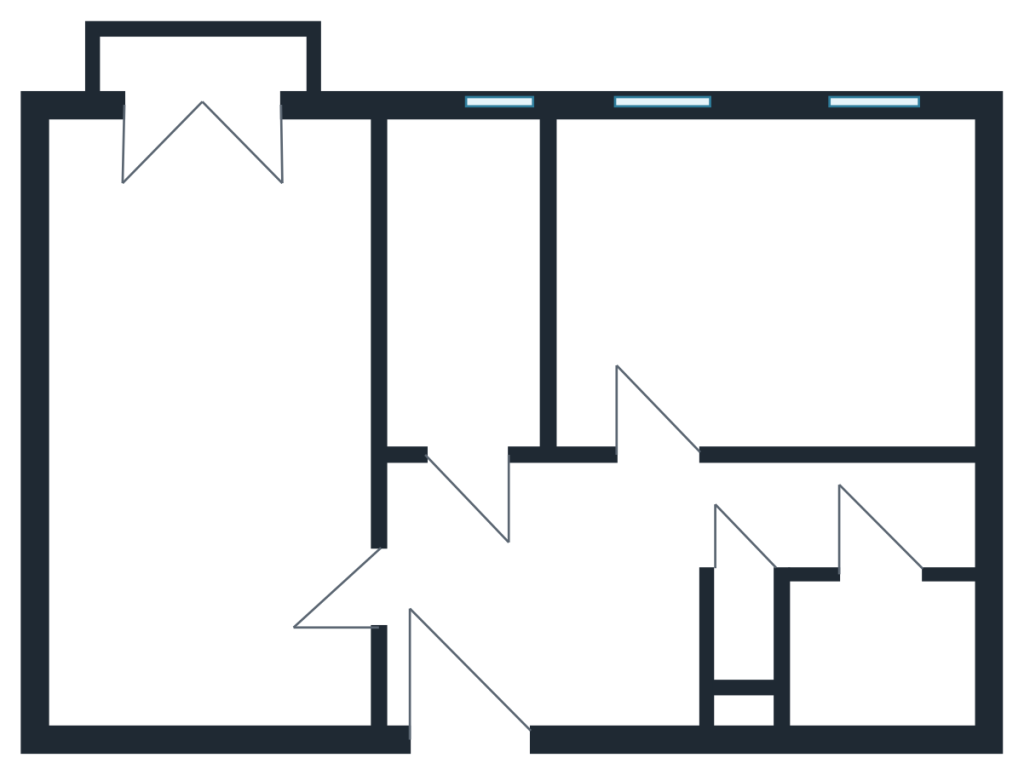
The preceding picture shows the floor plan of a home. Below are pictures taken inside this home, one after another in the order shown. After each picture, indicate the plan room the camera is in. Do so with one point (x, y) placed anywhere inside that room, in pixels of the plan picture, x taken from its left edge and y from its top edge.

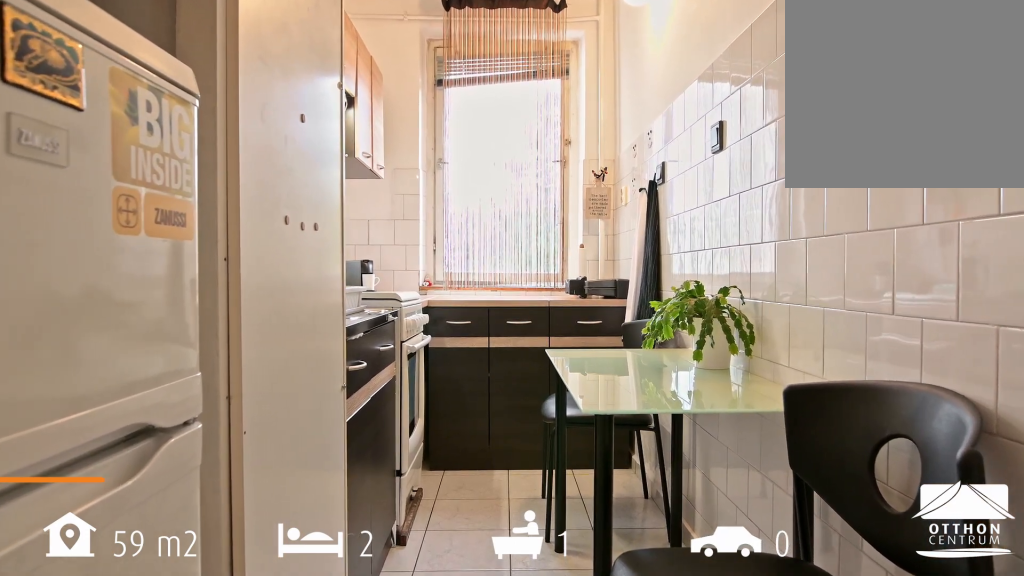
(475, 308)
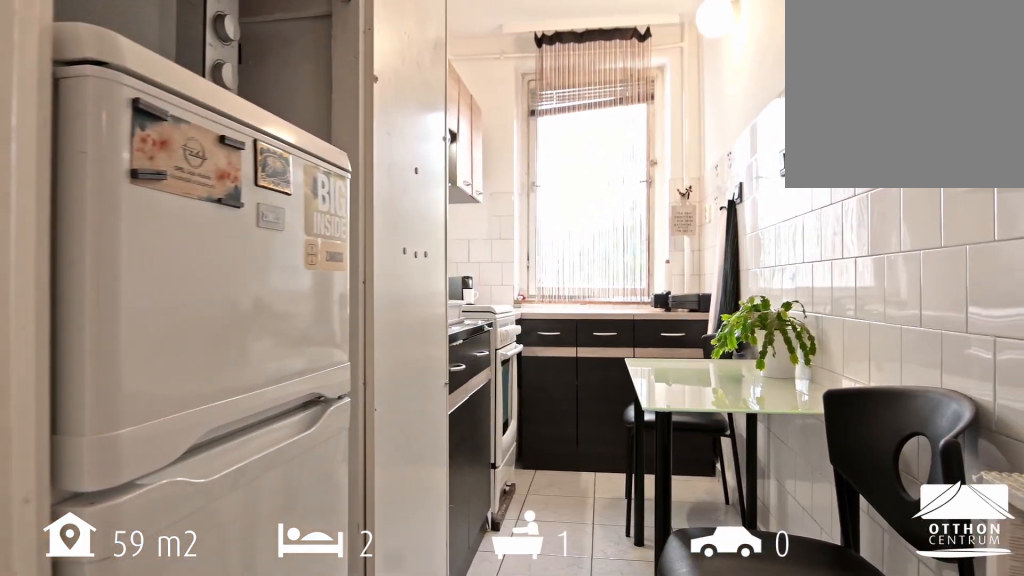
(475, 308)
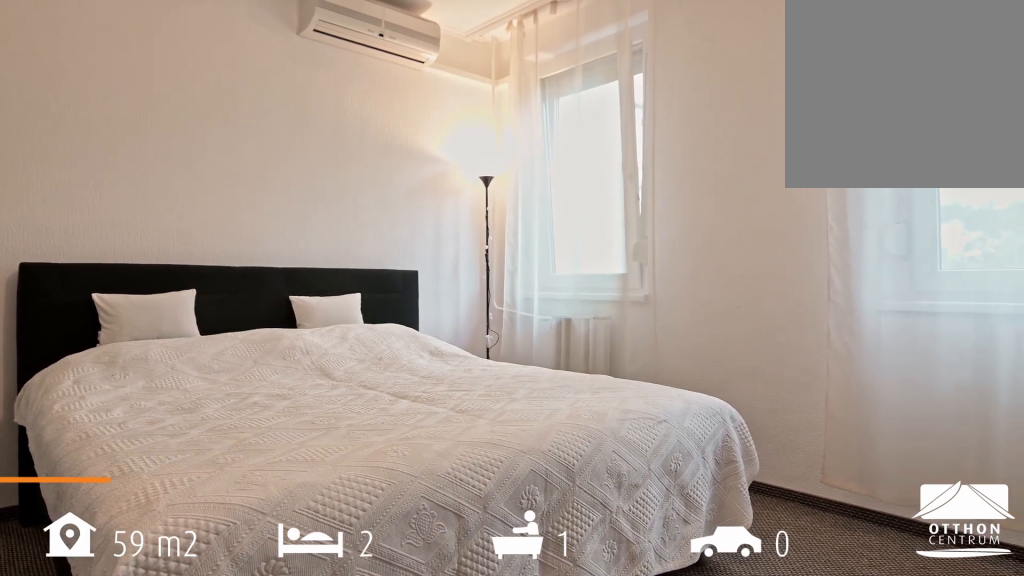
(772, 287)
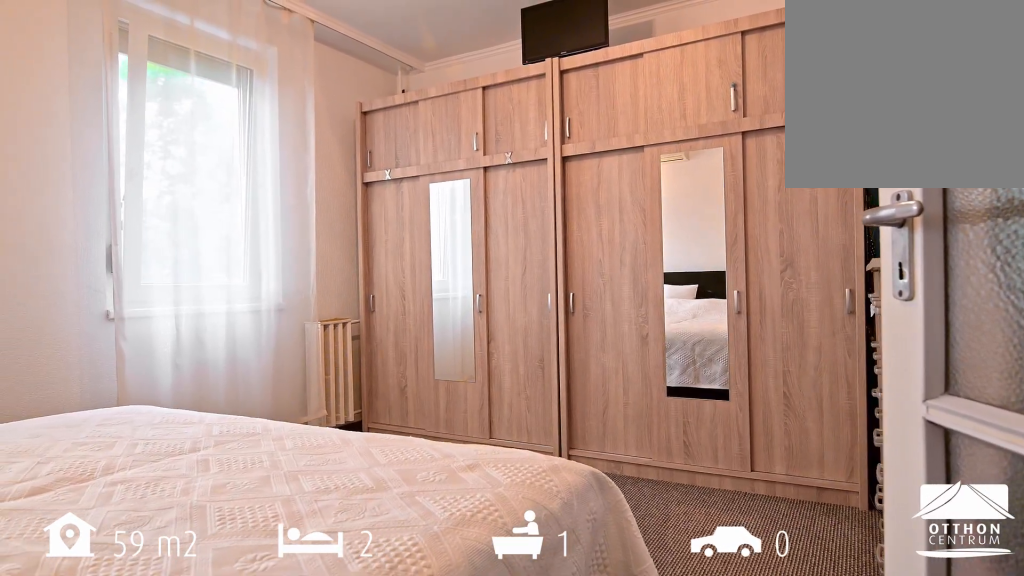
(772, 287)
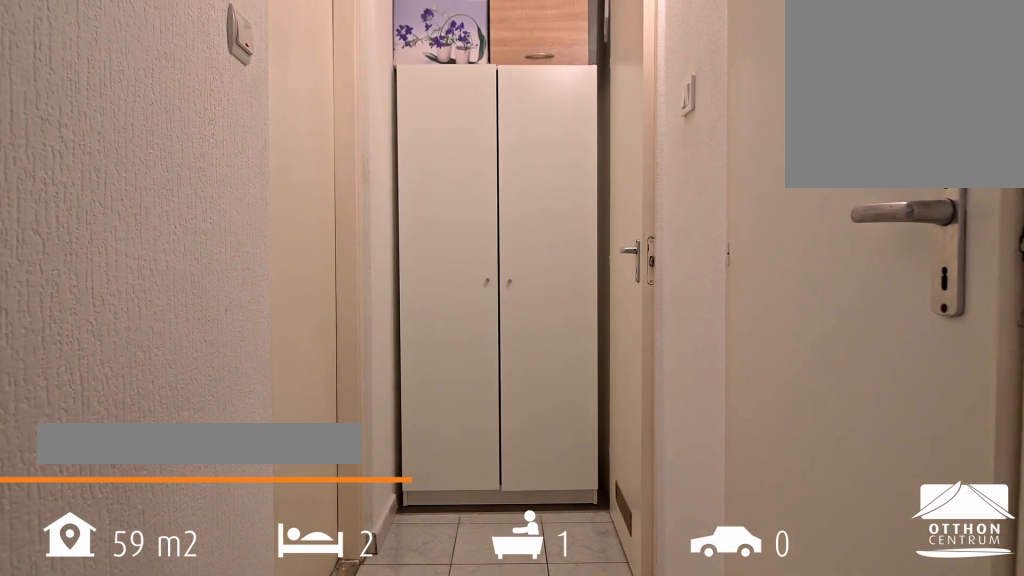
(799, 503)
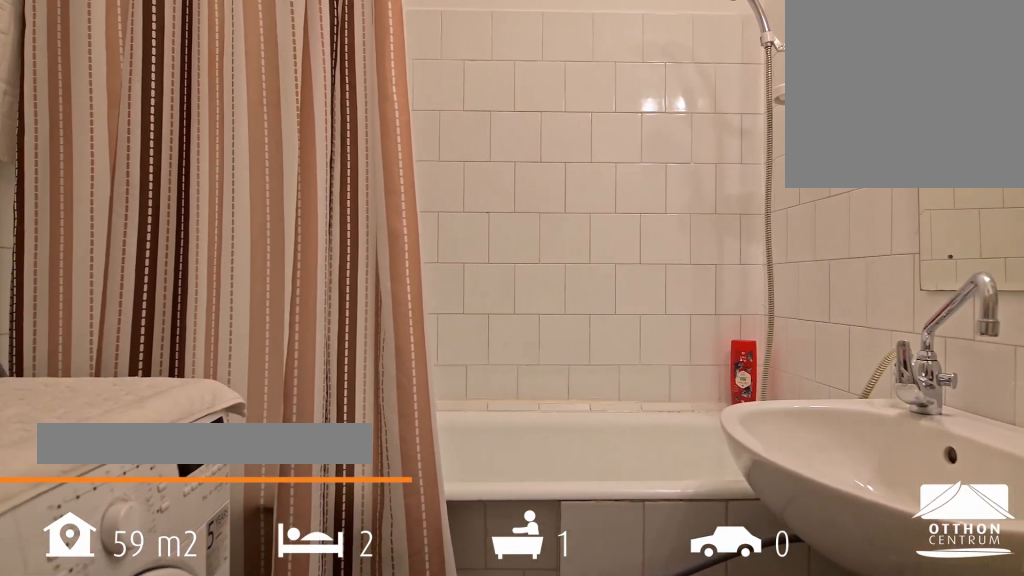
(883, 659)
